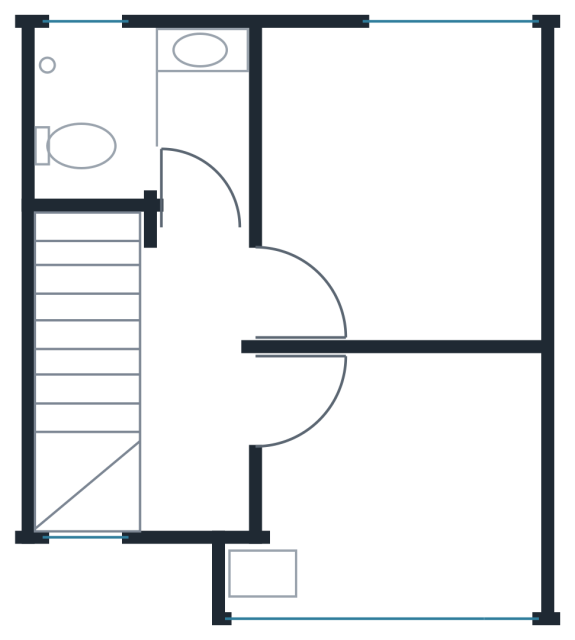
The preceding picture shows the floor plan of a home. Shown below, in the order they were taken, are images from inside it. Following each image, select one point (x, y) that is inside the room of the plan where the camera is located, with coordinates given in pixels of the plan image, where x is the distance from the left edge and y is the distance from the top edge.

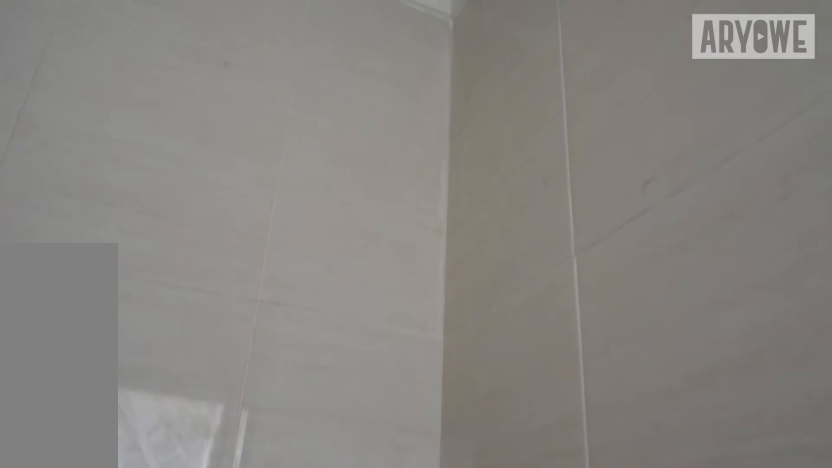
(148, 120)
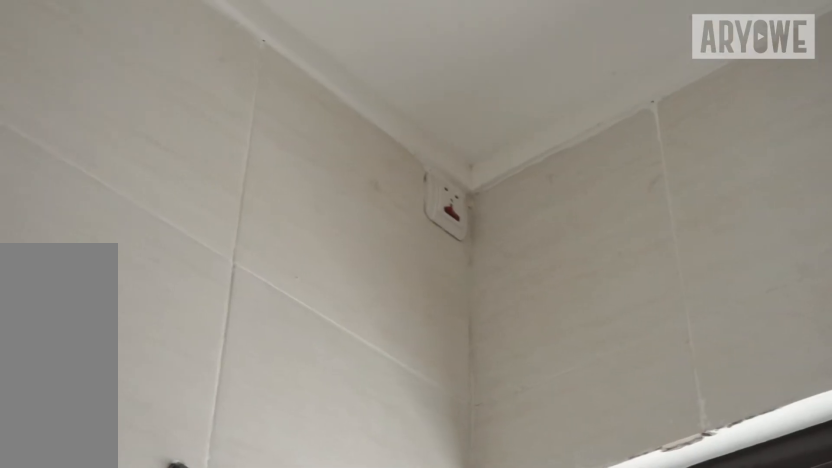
(148, 120)
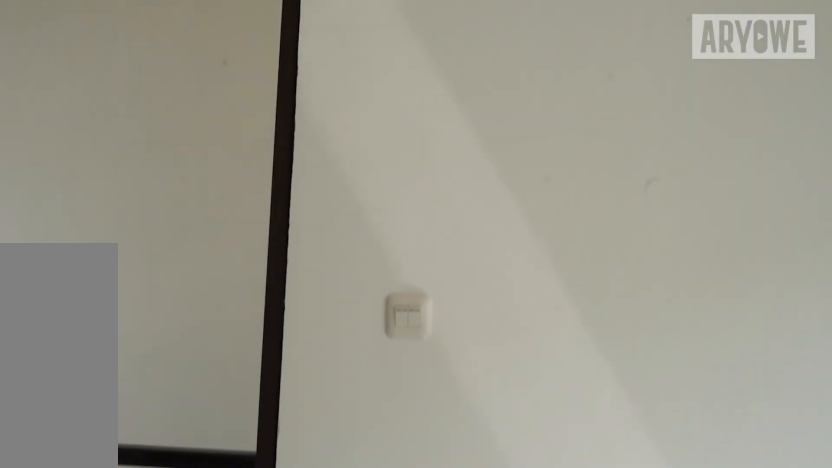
(398, 183)
